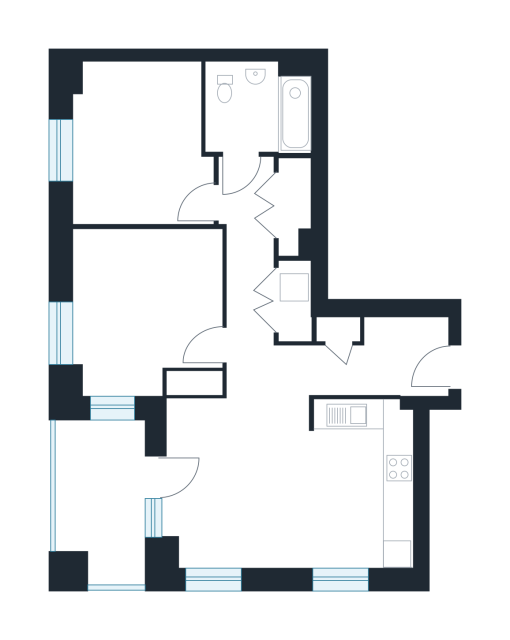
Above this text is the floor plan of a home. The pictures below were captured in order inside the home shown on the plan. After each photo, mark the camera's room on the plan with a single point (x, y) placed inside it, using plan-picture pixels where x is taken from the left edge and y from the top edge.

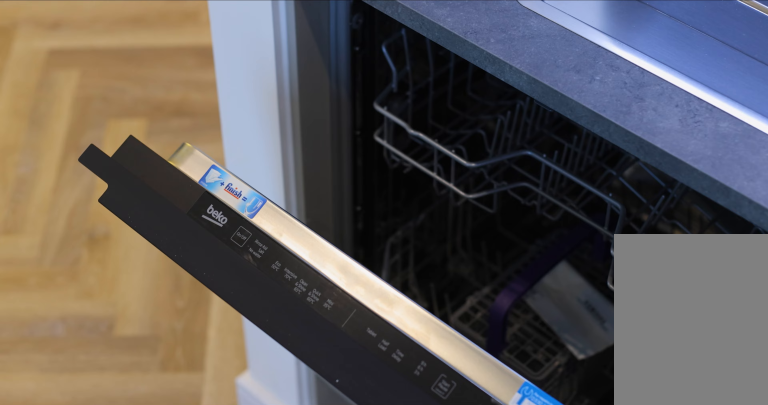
(291, 430)
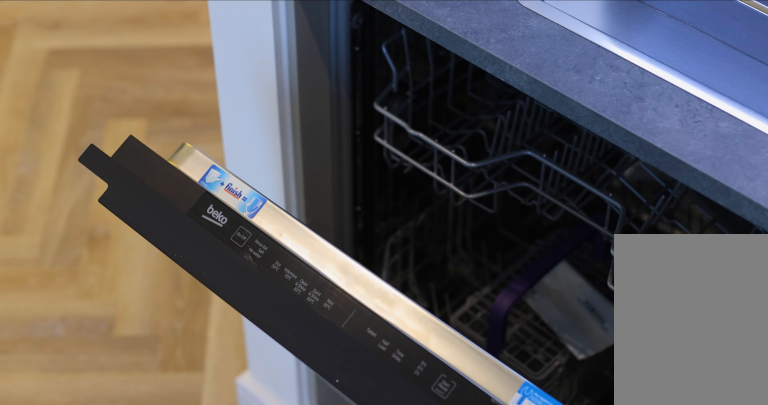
(291, 430)
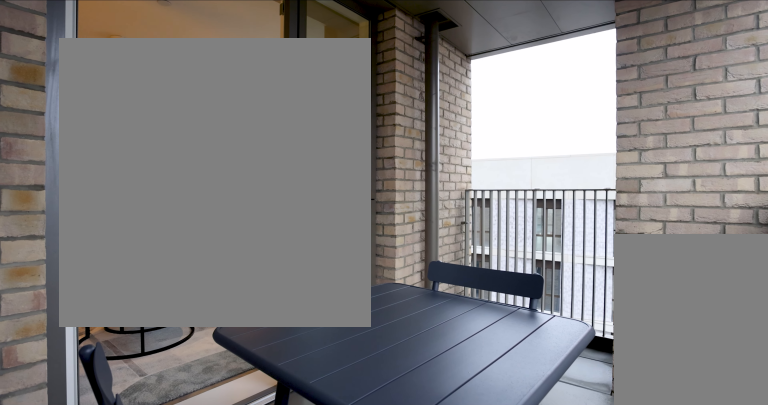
(103, 496)
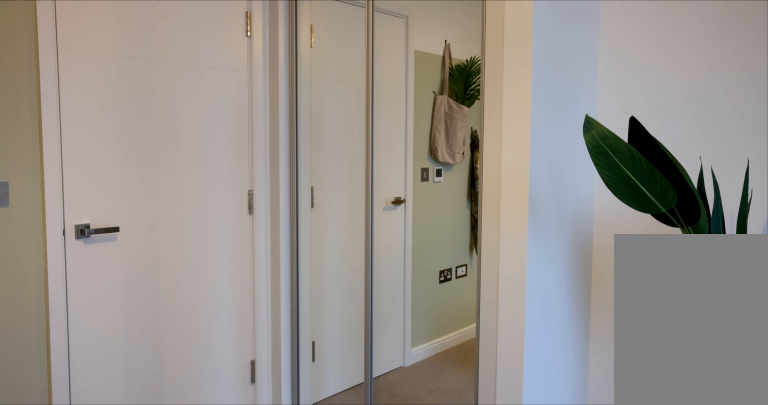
(147, 310)
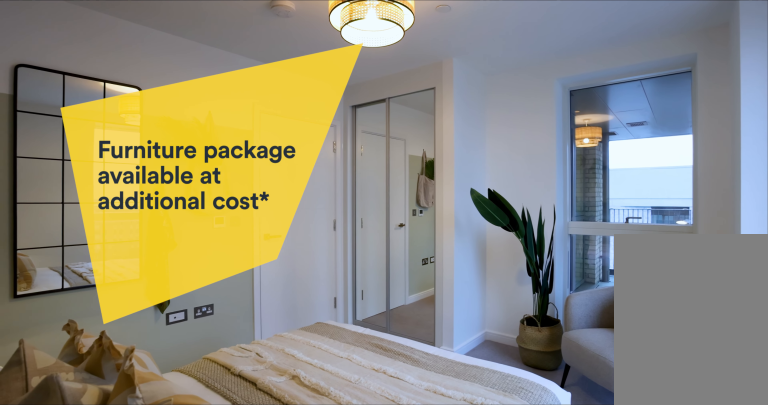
(148, 311)
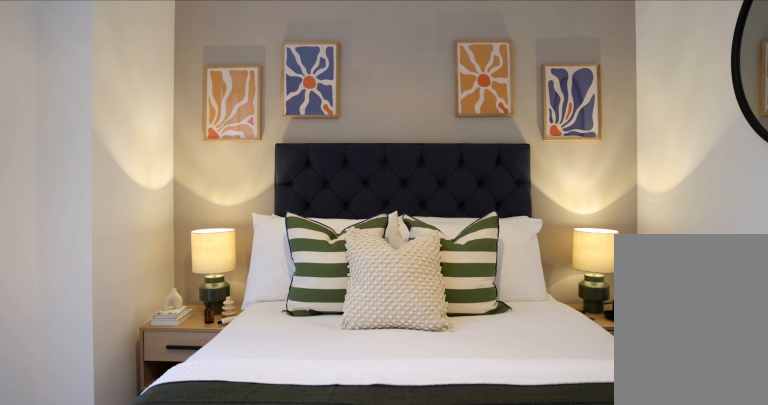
(140, 147)
